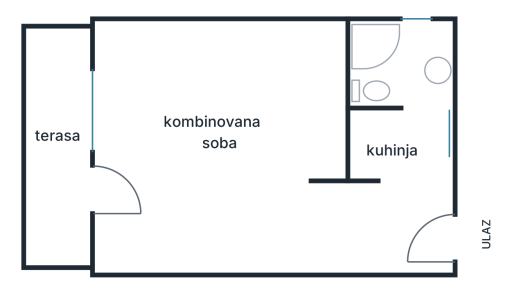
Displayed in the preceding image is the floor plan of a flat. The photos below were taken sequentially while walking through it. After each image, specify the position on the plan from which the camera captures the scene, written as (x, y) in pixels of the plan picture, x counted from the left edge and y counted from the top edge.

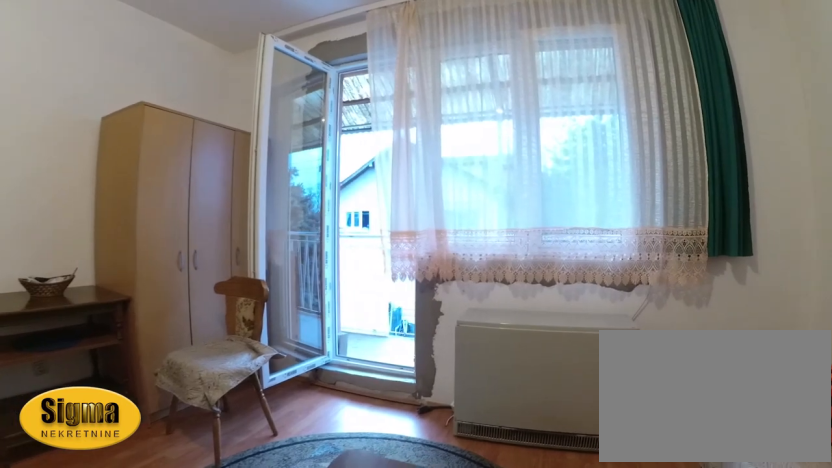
(236, 100)
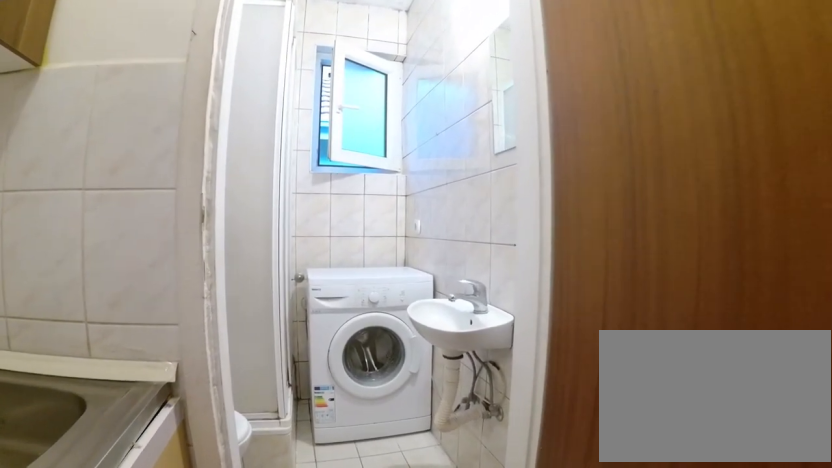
(410, 152)
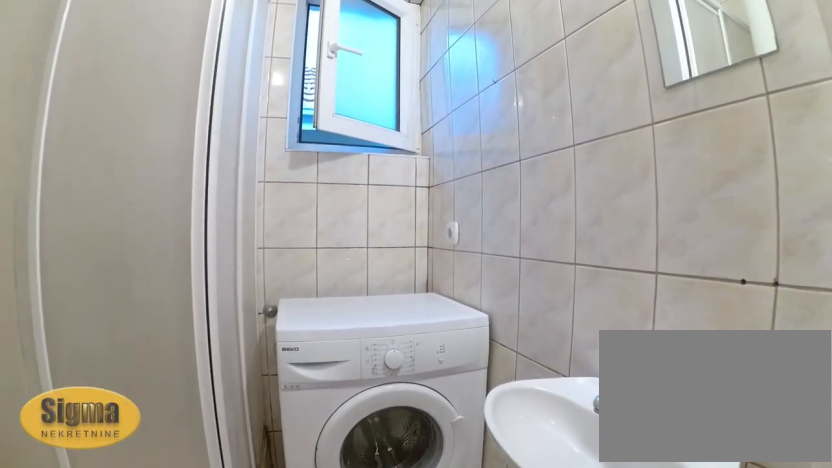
(421, 111)
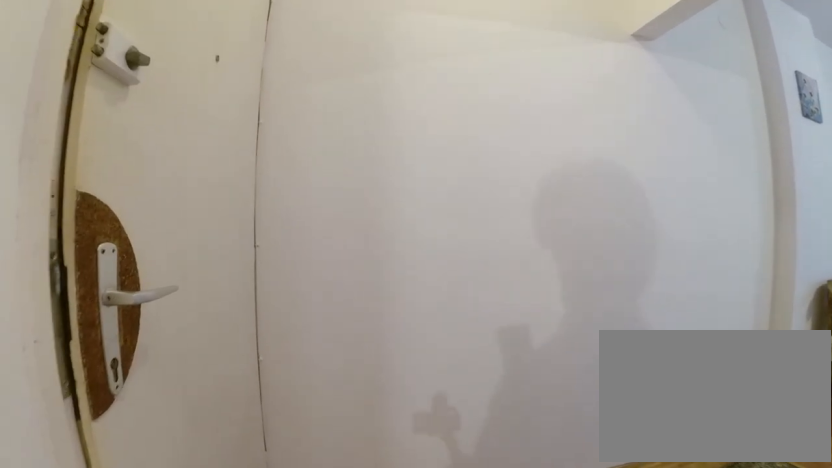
(423, 190)
